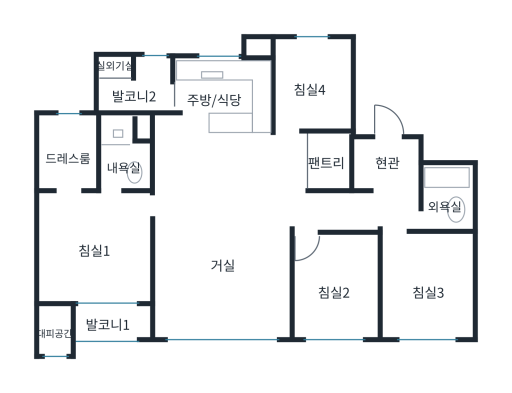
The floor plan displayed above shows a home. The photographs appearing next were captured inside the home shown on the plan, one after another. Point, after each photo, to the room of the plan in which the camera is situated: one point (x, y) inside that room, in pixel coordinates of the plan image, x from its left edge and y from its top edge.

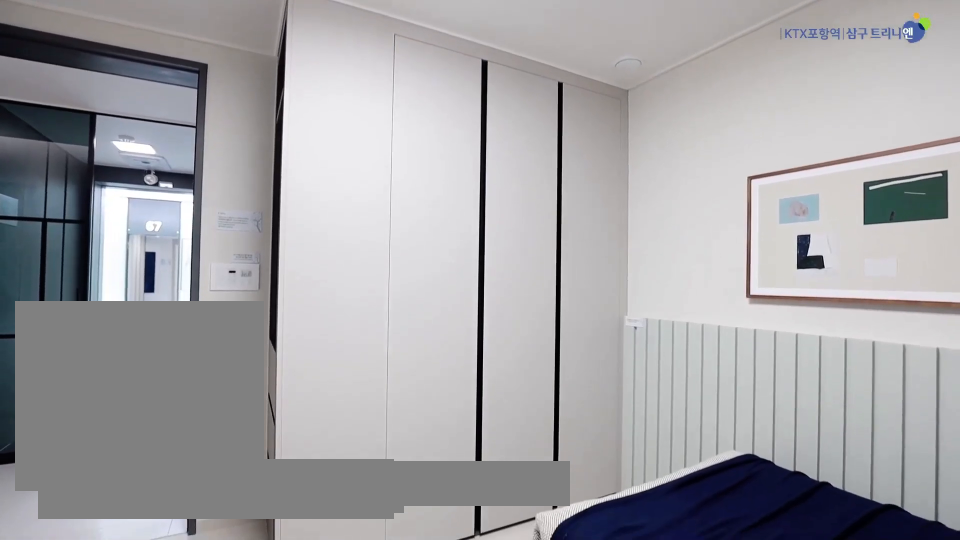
(430, 285)
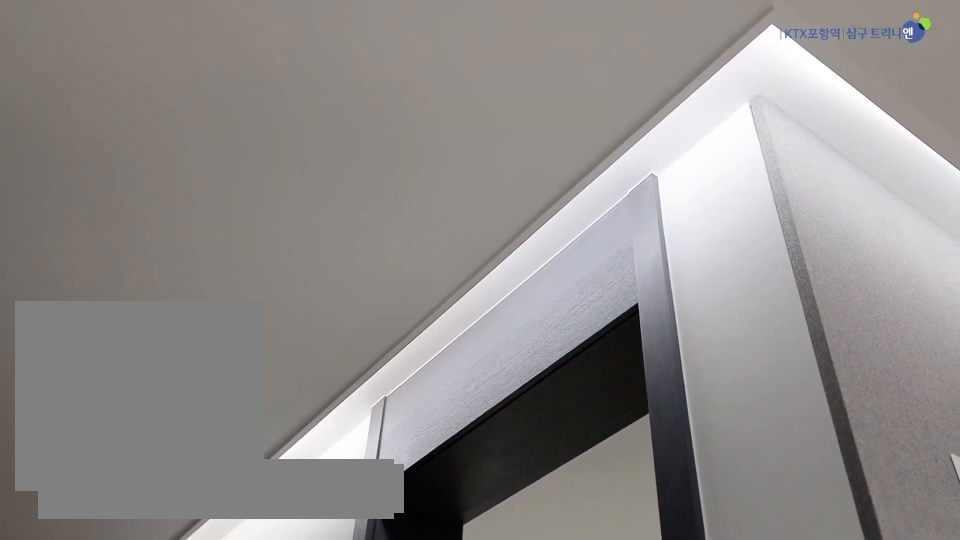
(354, 211)
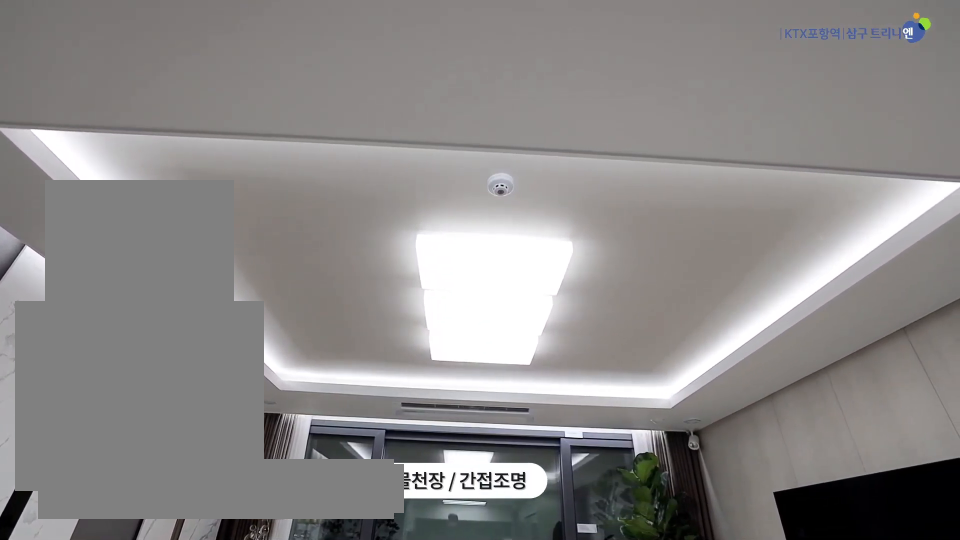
(222, 267)
